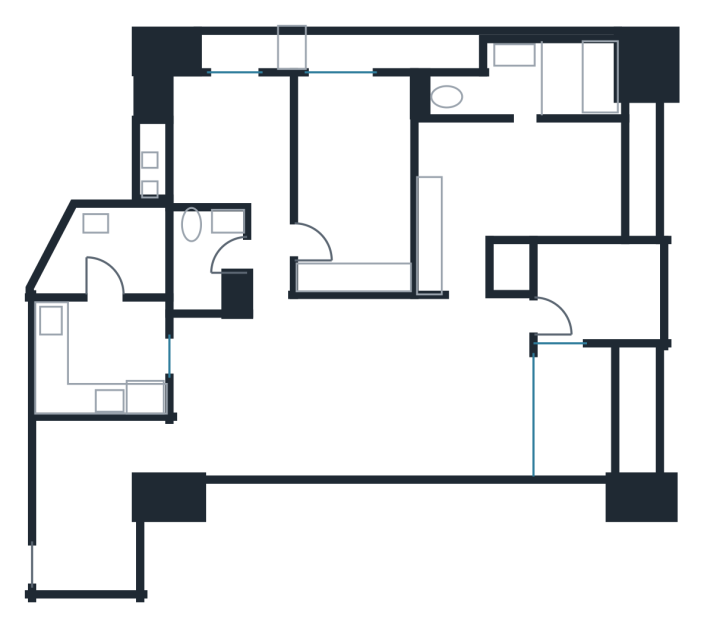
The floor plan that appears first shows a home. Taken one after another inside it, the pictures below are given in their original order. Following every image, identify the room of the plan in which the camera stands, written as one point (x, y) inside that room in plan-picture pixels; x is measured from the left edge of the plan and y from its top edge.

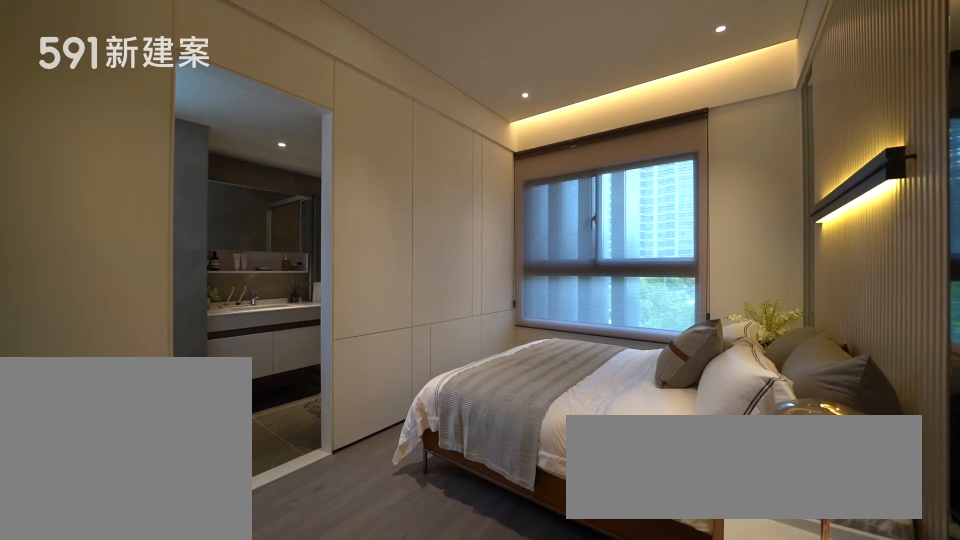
(514, 188)
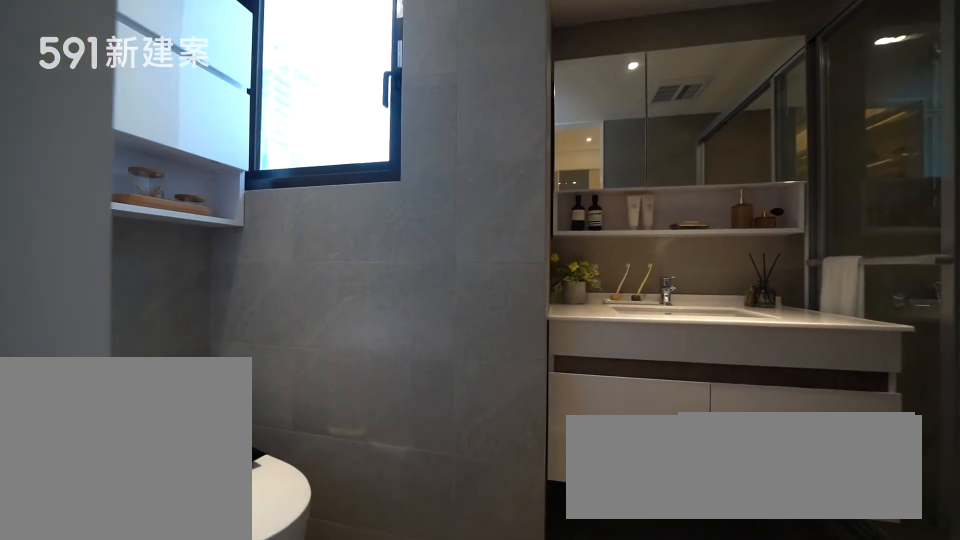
(528, 79)
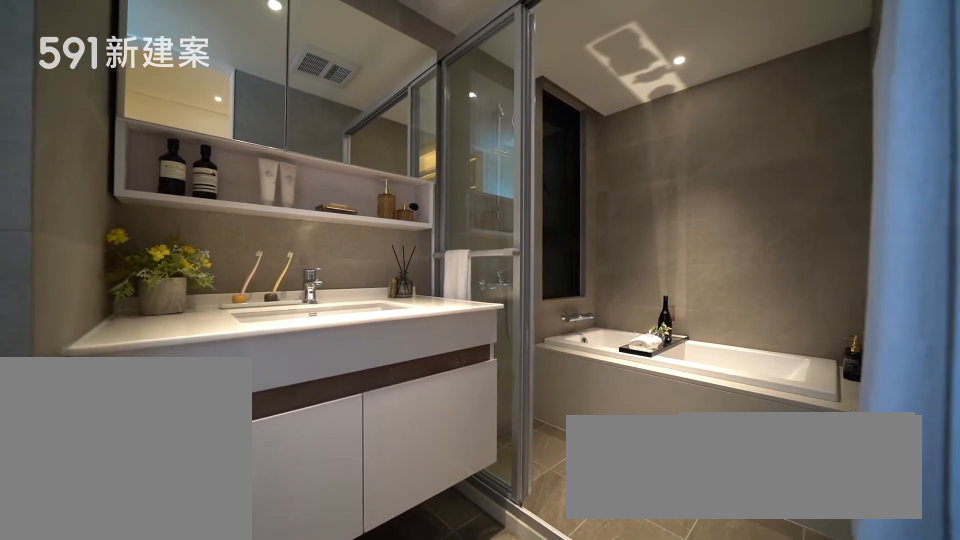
(528, 79)
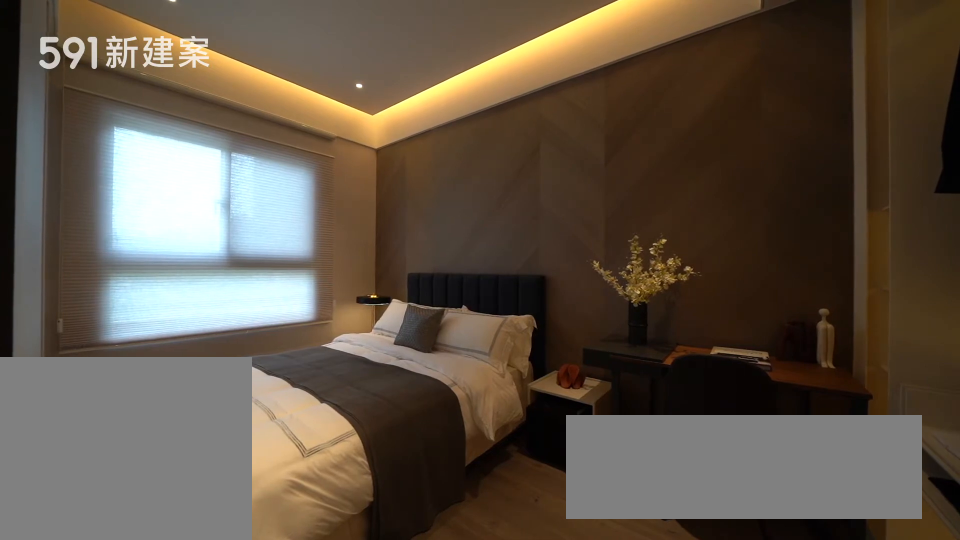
(356, 175)
